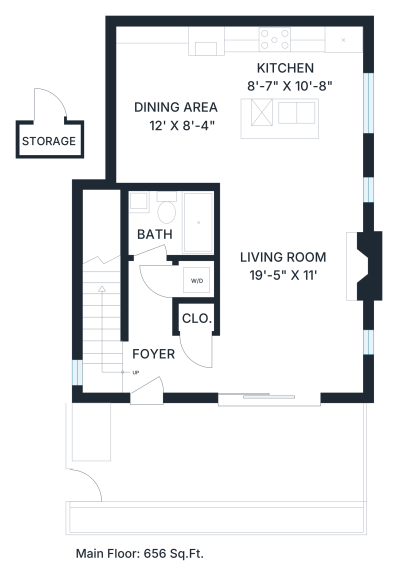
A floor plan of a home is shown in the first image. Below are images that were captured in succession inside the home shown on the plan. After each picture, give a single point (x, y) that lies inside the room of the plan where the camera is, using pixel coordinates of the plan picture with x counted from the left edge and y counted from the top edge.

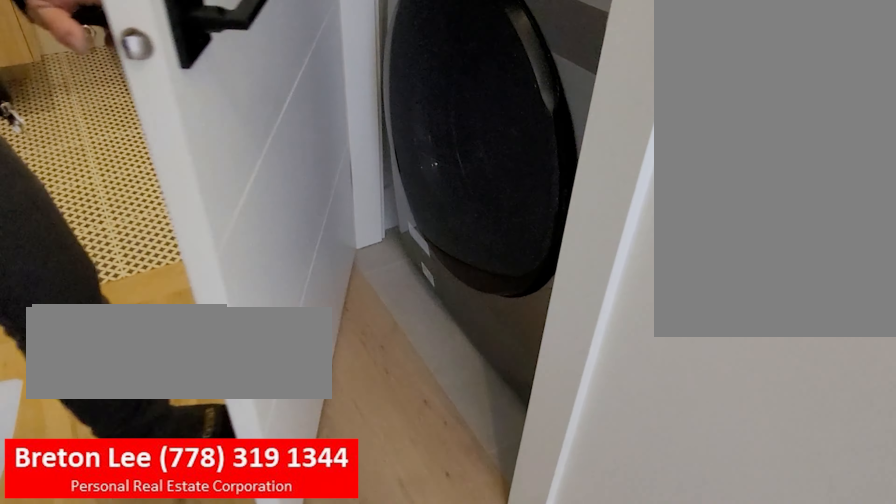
(198, 279)
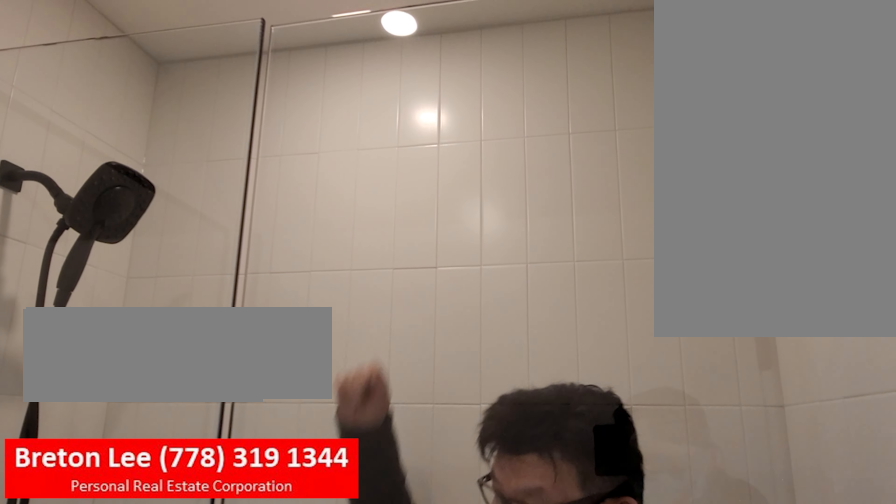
(155, 237)
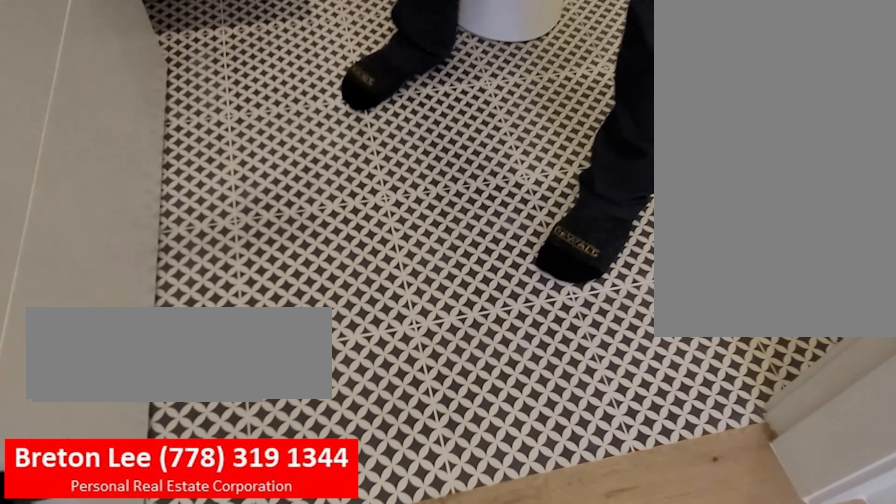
(155, 237)
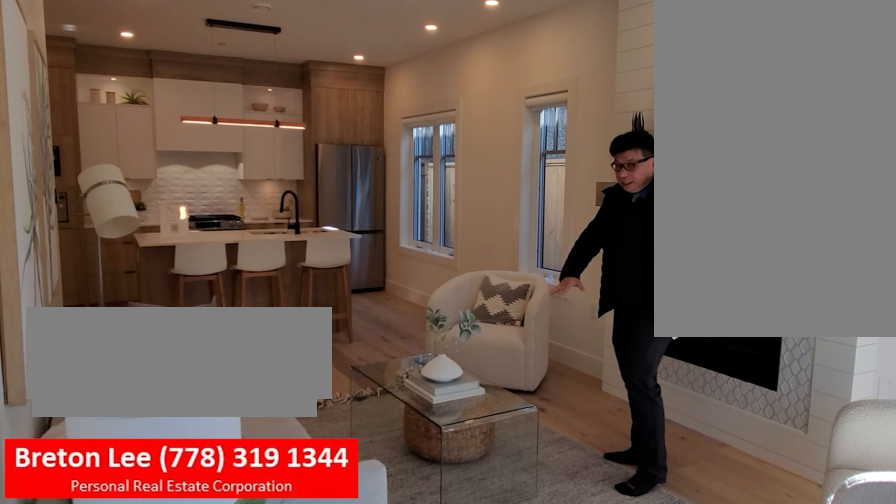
(280, 311)
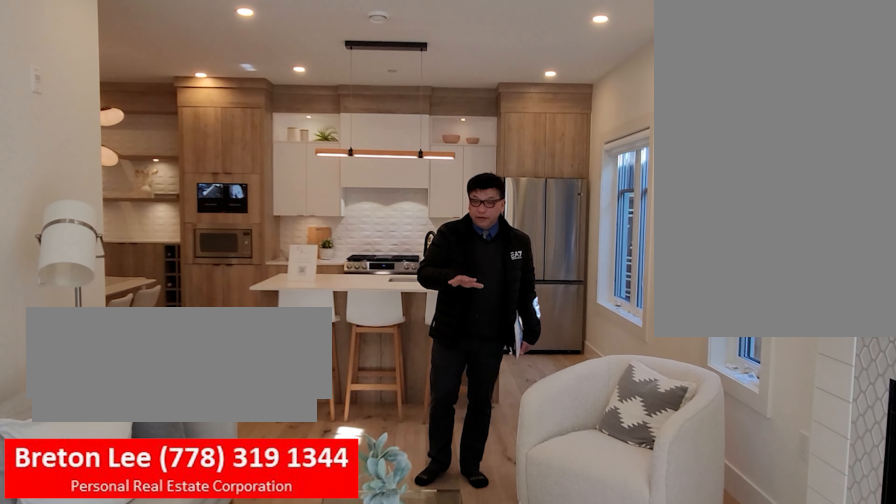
(280, 311)
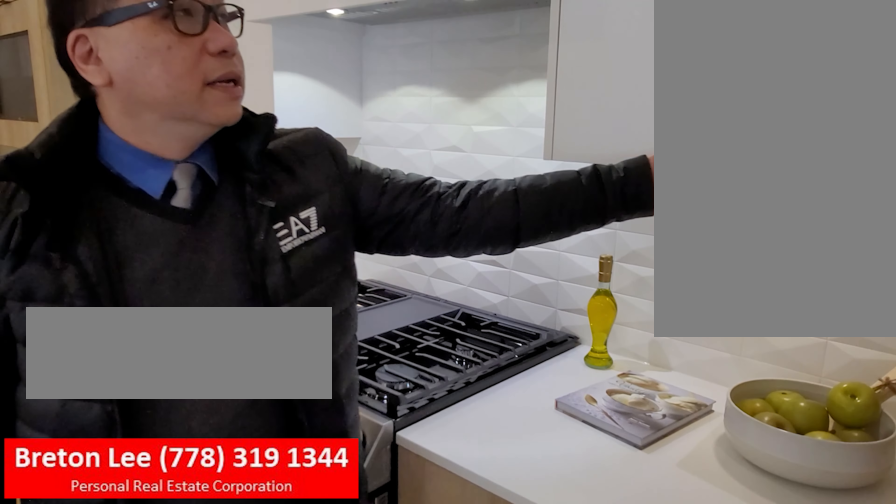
(340, 111)
